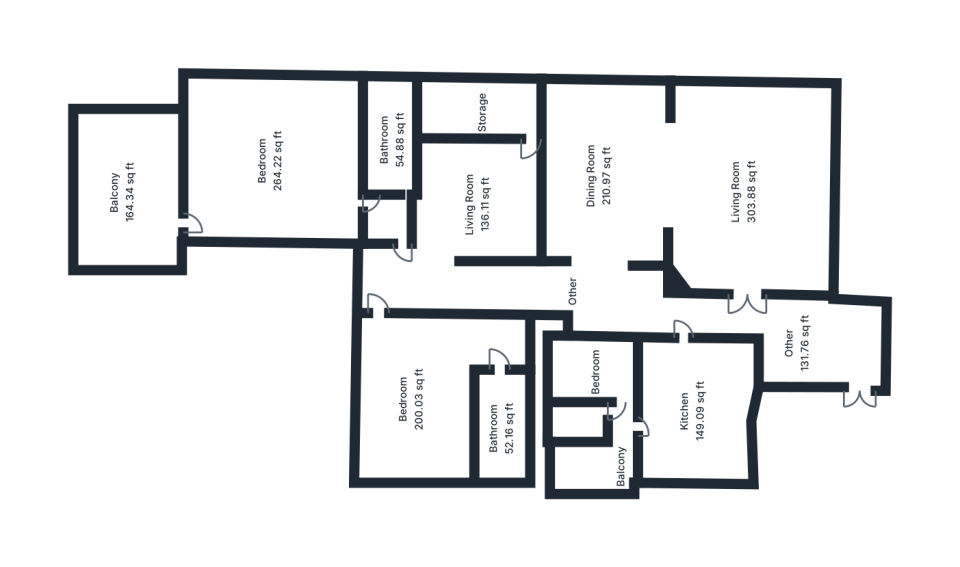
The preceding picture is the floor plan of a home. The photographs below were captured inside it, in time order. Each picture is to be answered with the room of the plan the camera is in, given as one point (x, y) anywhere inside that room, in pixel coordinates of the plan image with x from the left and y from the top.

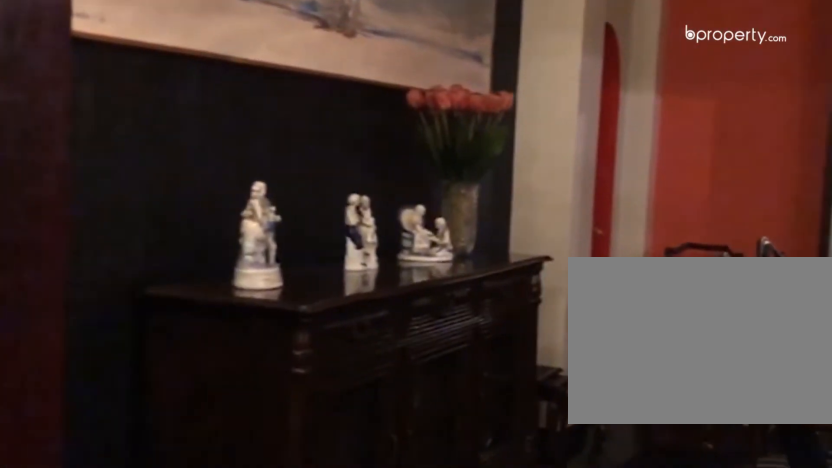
(606, 186)
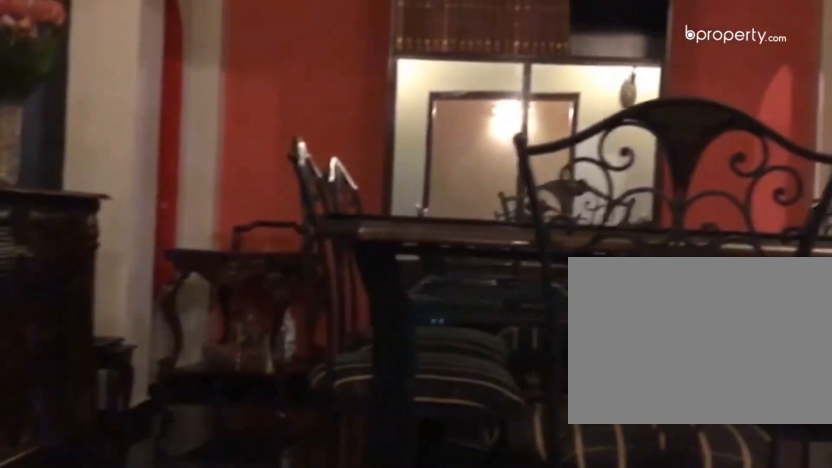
(606, 186)
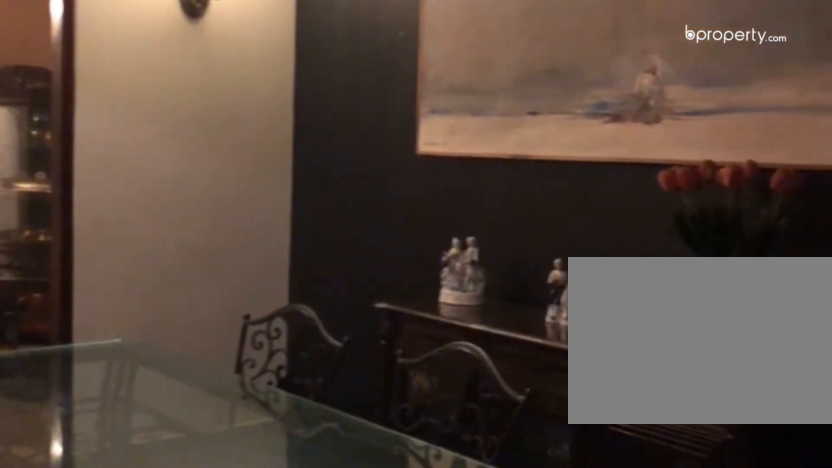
(606, 185)
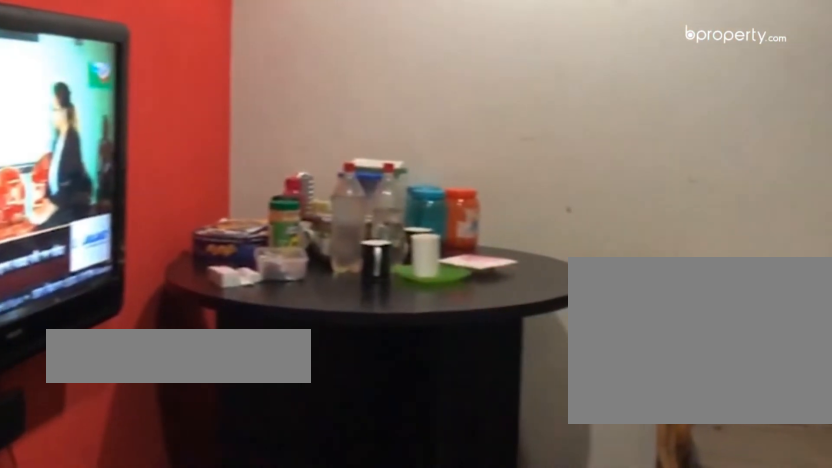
(477, 204)
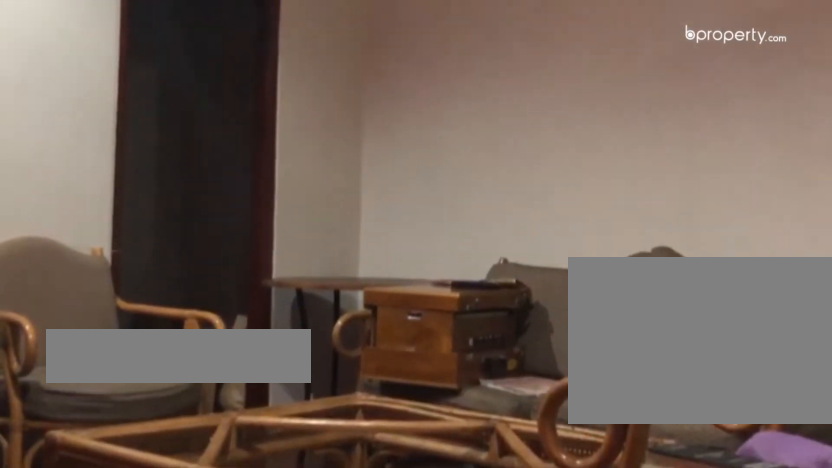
(478, 204)
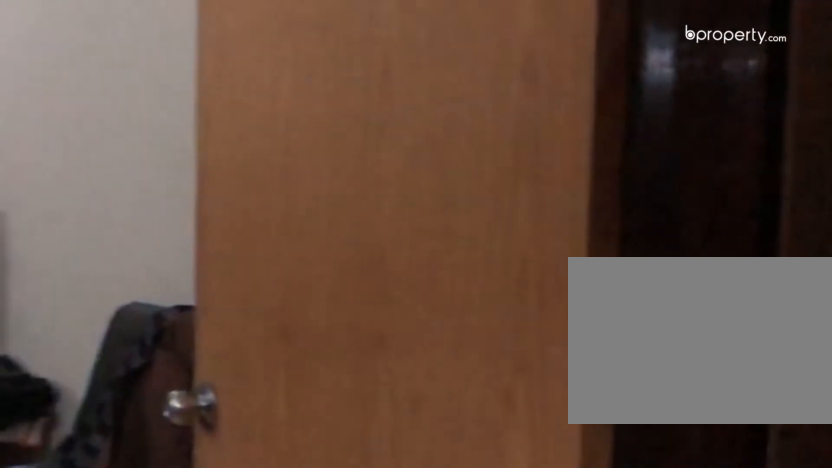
(289, 189)
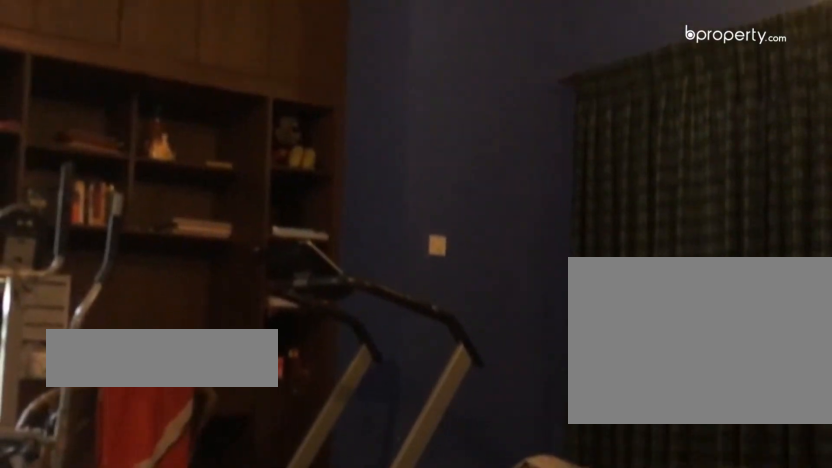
(453, 413)
